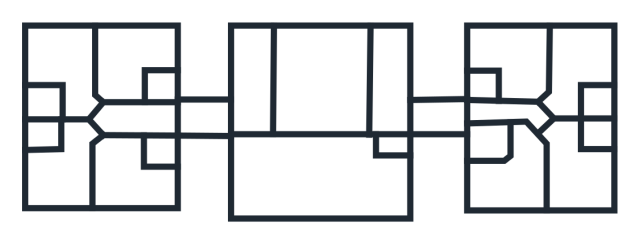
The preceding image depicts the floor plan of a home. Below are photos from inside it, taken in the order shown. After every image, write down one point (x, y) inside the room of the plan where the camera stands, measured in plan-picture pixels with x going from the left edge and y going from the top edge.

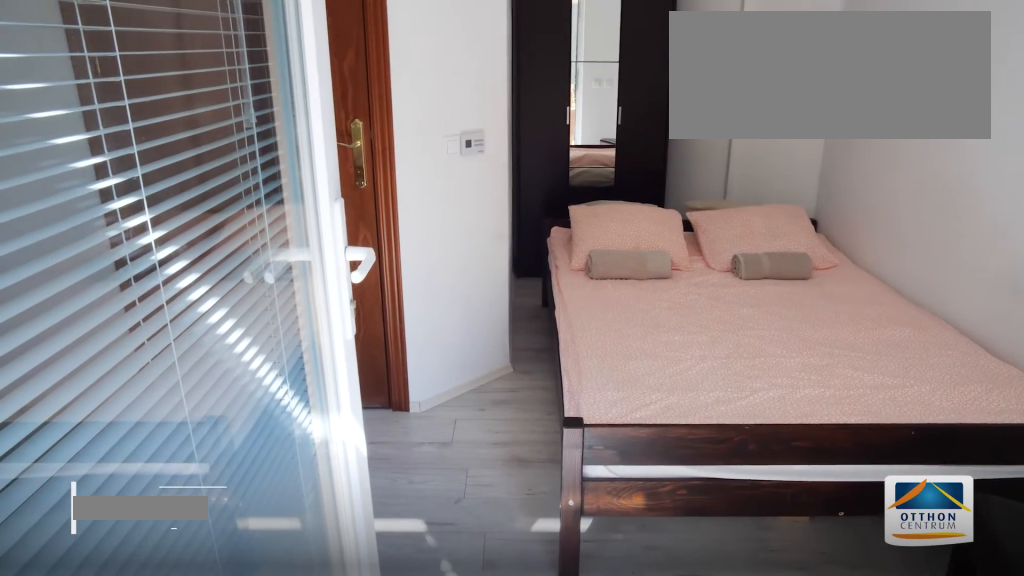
(508, 184)
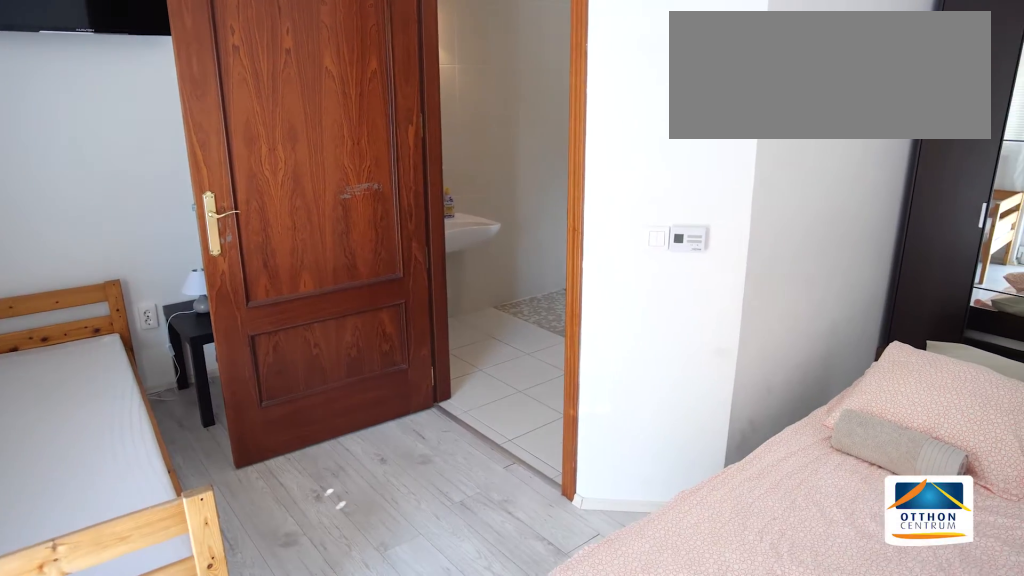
(508, 183)
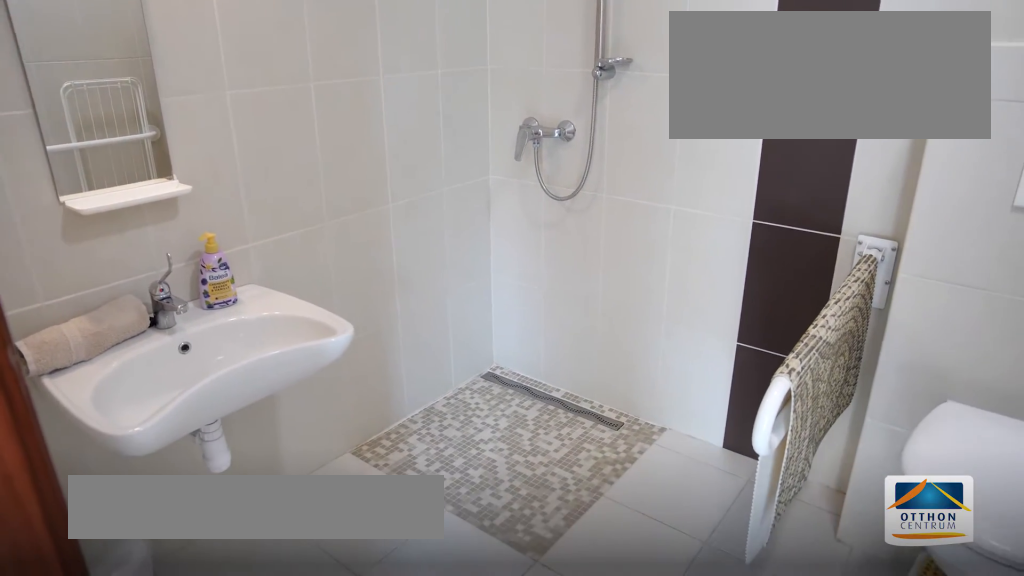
(488, 141)
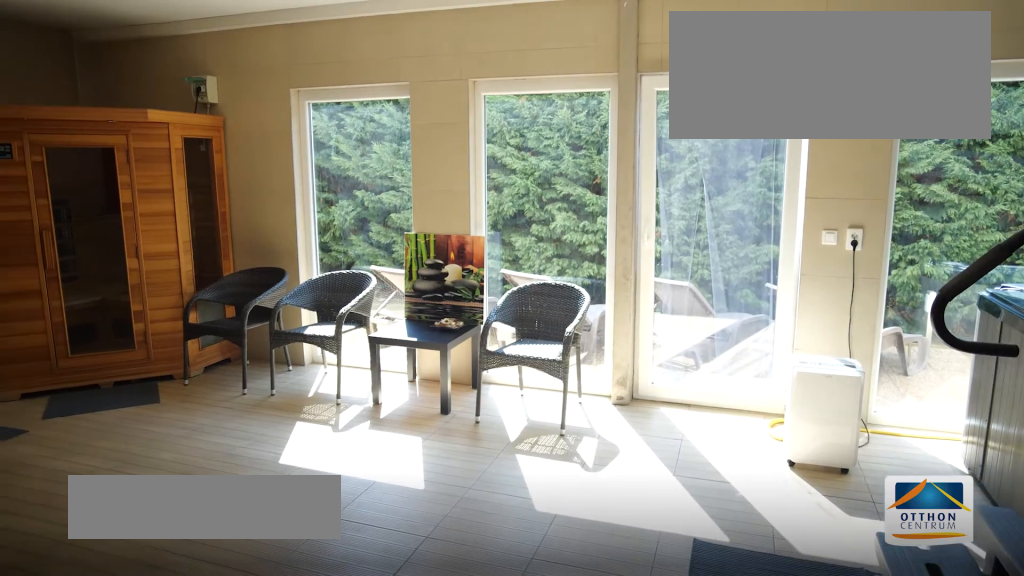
(316, 177)
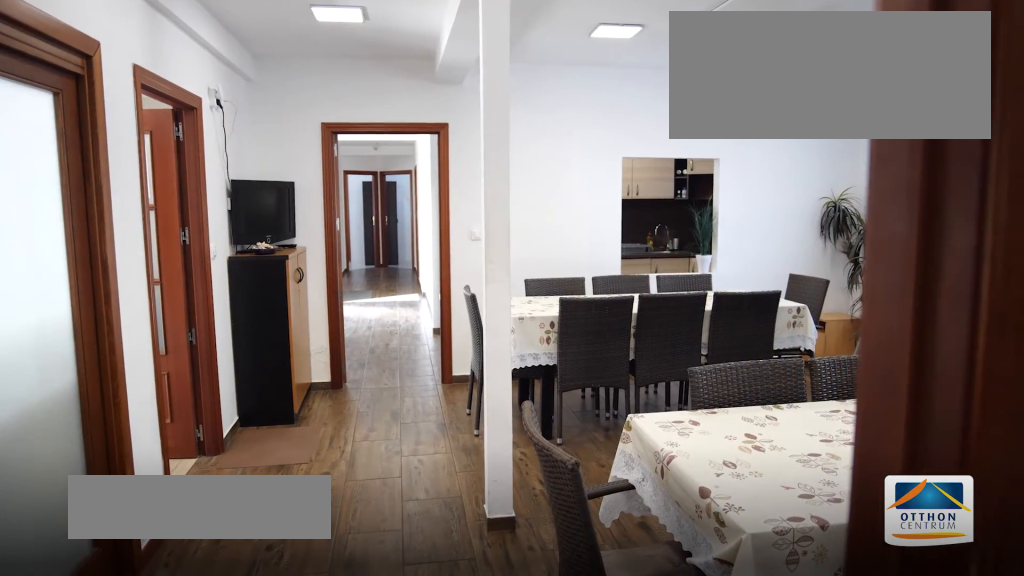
(377, 87)
